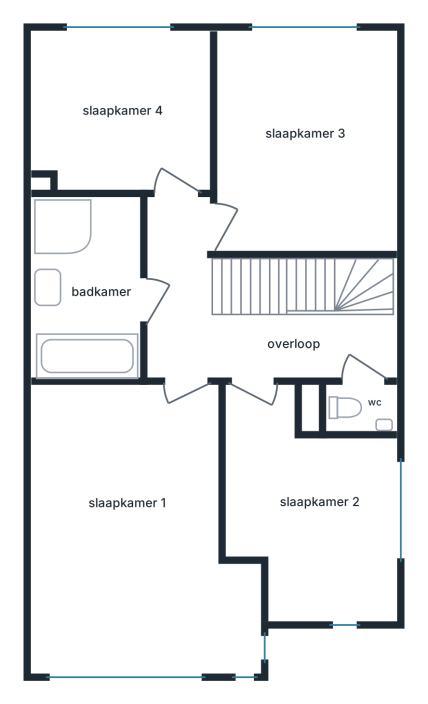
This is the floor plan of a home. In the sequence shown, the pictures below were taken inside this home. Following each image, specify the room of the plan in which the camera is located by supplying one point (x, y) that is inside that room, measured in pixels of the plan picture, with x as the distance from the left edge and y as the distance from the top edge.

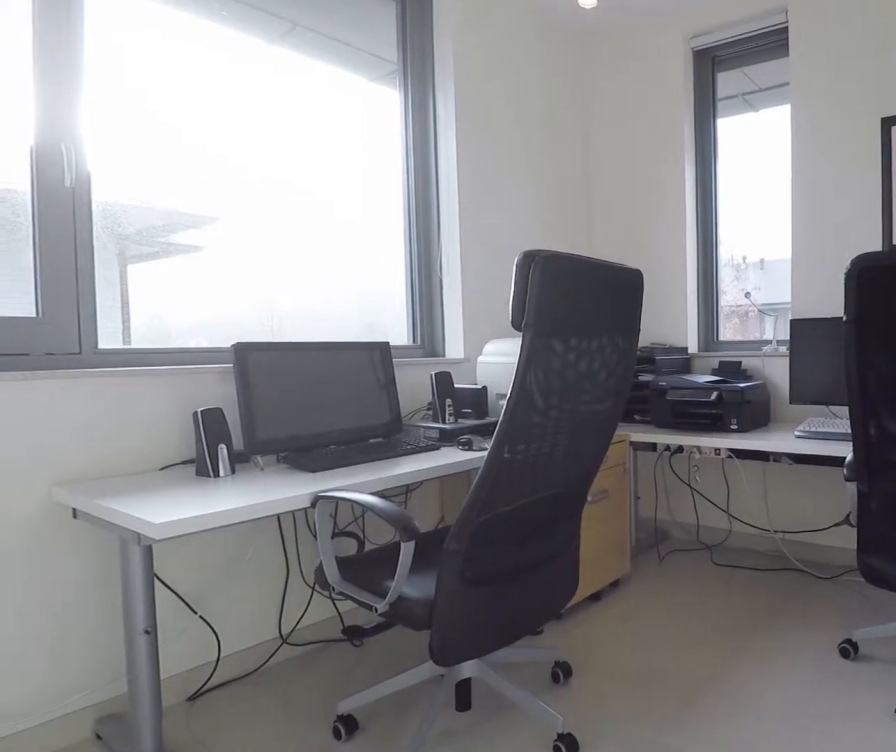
(312, 512)
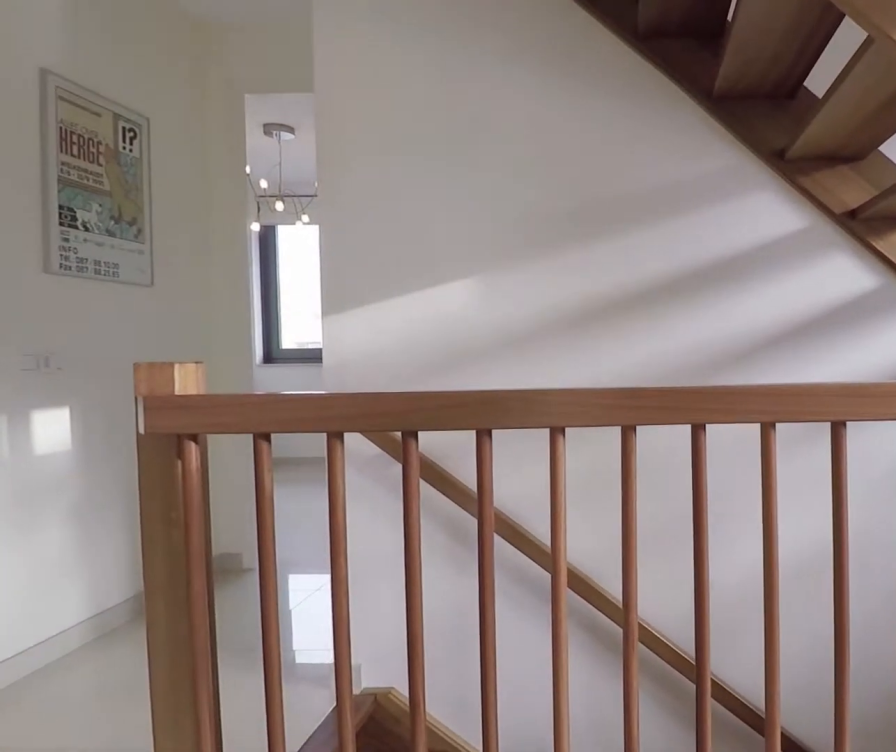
(330, 365)
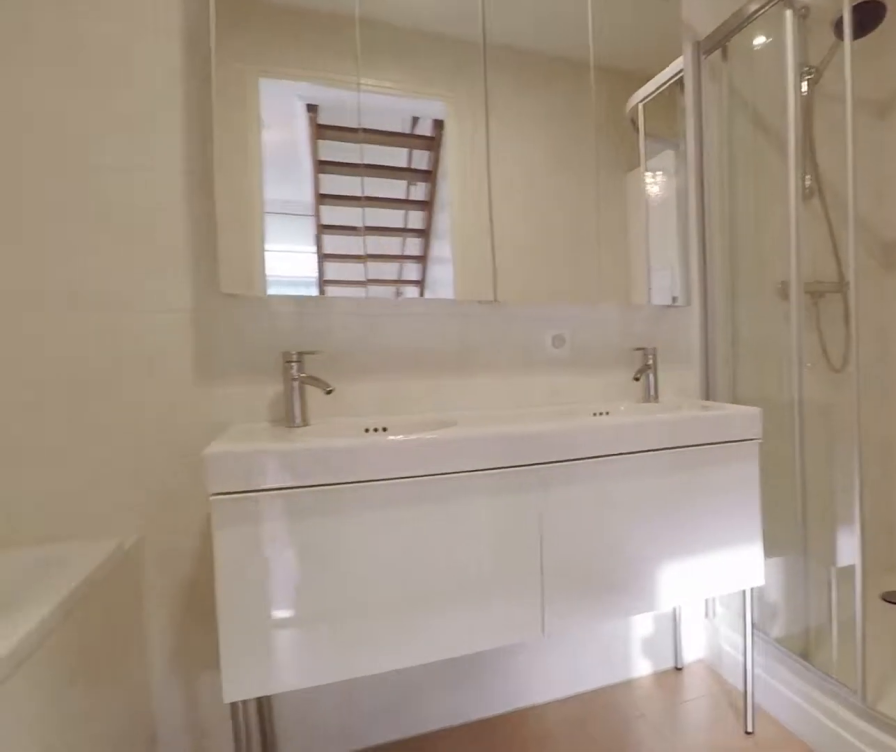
(42, 286)
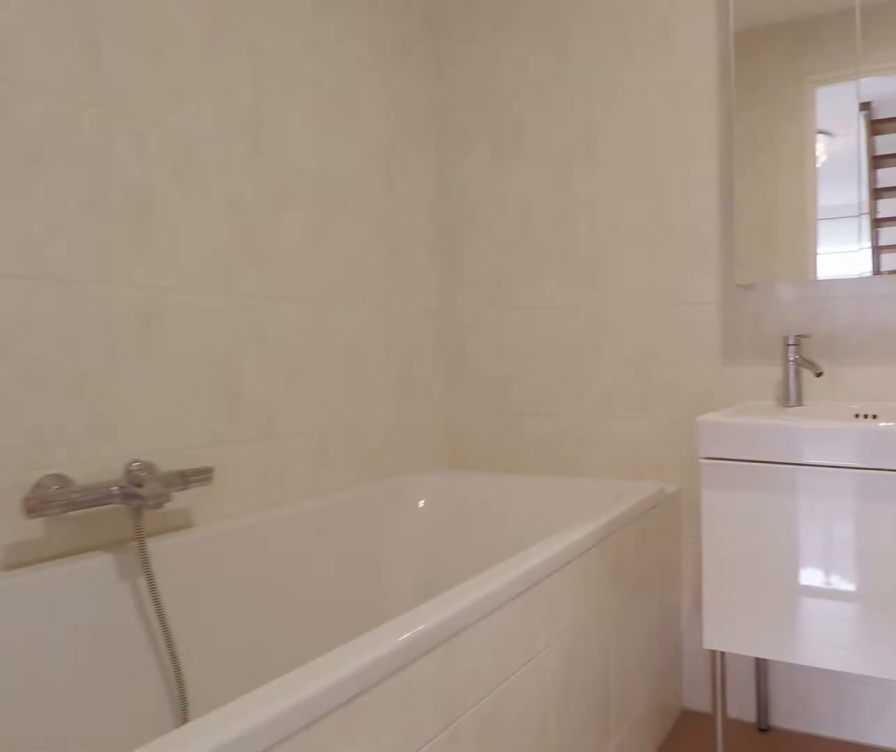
(42, 286)
